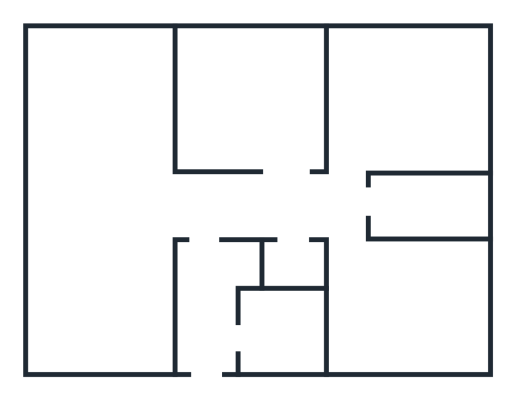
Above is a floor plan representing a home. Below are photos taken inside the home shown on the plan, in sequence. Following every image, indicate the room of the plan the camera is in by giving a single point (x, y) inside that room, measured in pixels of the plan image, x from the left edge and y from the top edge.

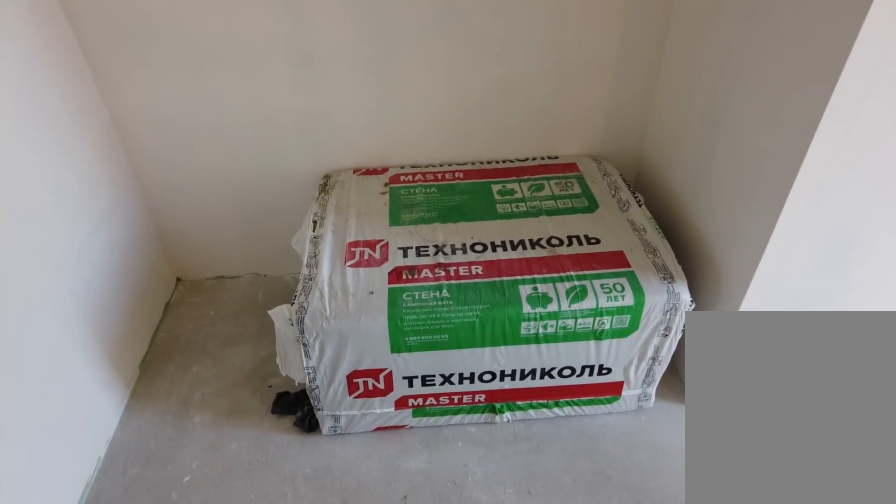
(202, 280)
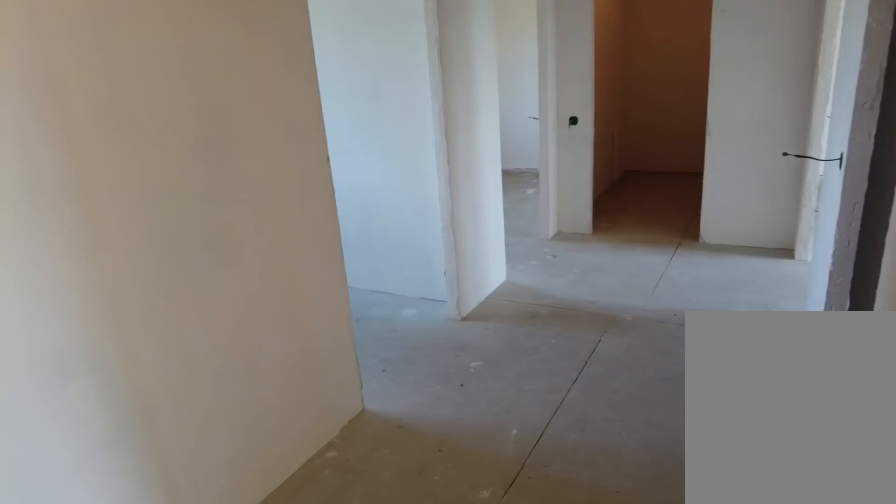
(207, 223)
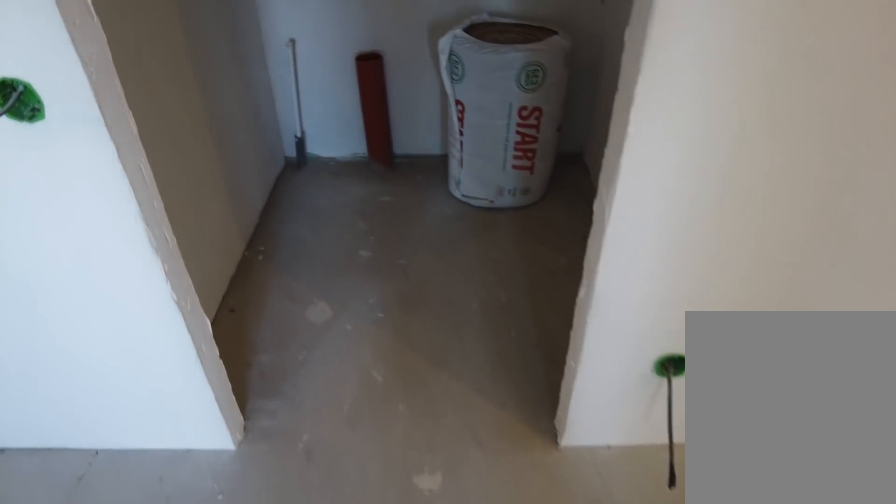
(300, 218)
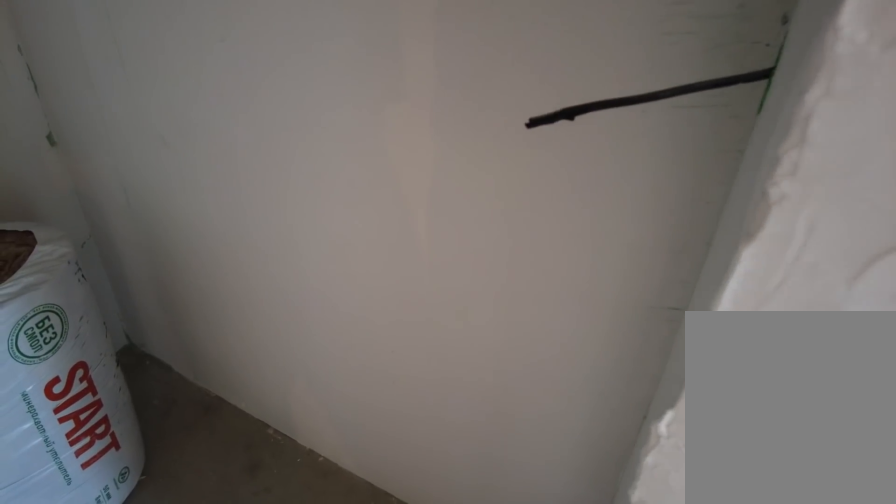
(300, 218)
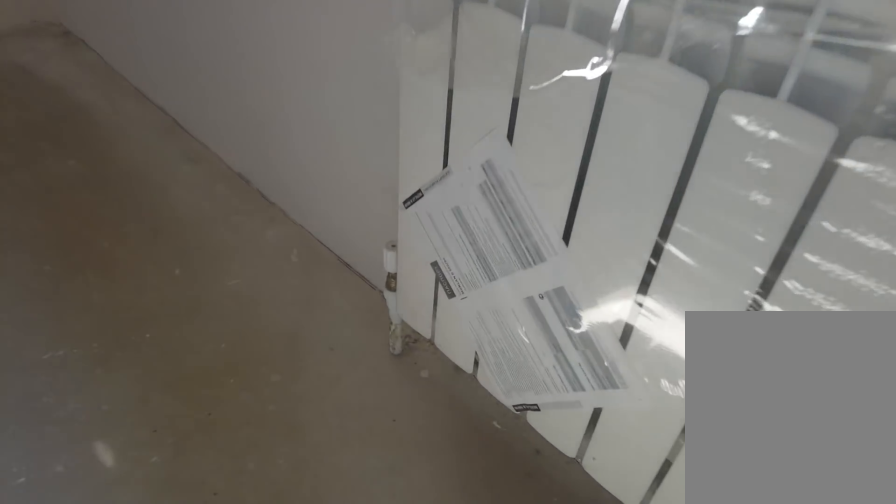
(373, 323)
